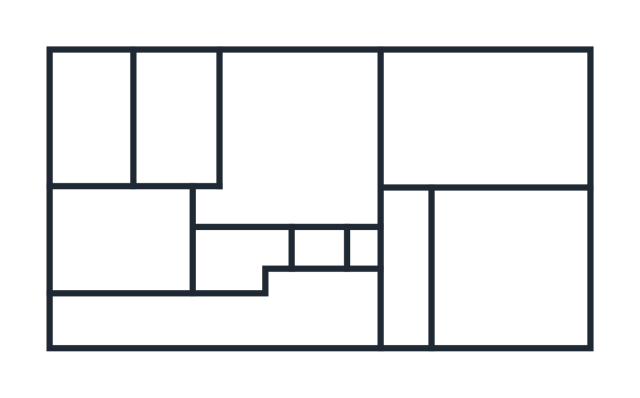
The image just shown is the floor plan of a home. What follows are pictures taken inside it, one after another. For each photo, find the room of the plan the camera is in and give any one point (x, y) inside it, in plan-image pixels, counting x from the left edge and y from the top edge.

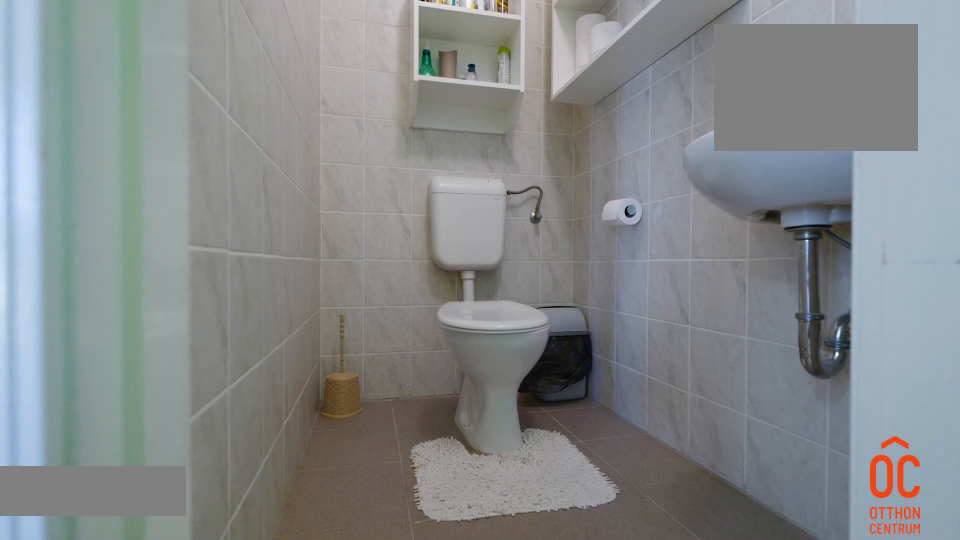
(305, 251)
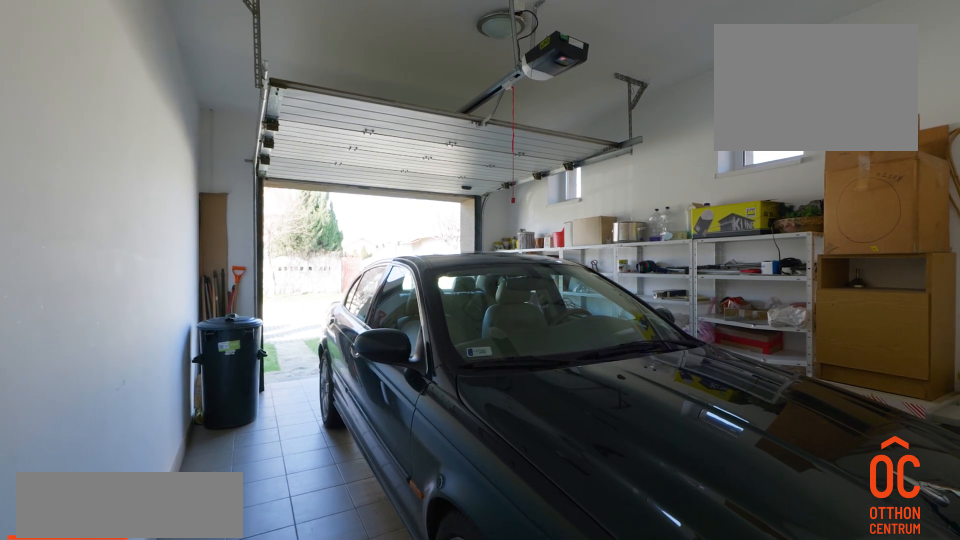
(488, 251)
